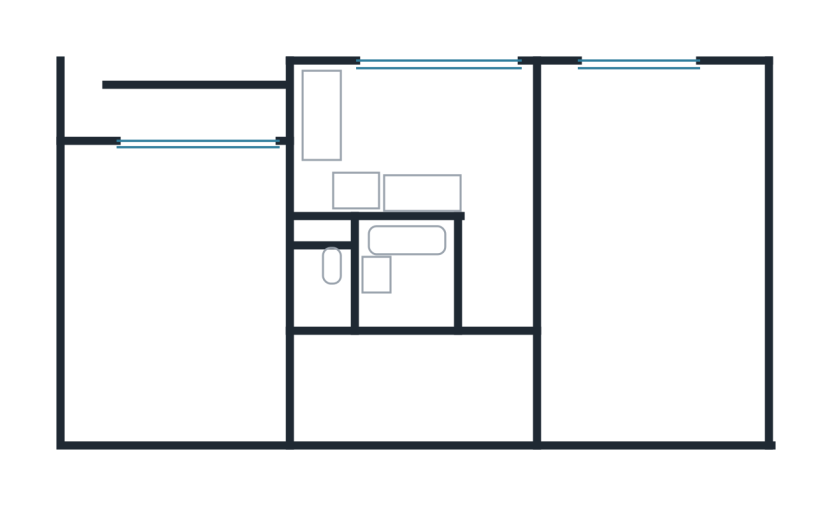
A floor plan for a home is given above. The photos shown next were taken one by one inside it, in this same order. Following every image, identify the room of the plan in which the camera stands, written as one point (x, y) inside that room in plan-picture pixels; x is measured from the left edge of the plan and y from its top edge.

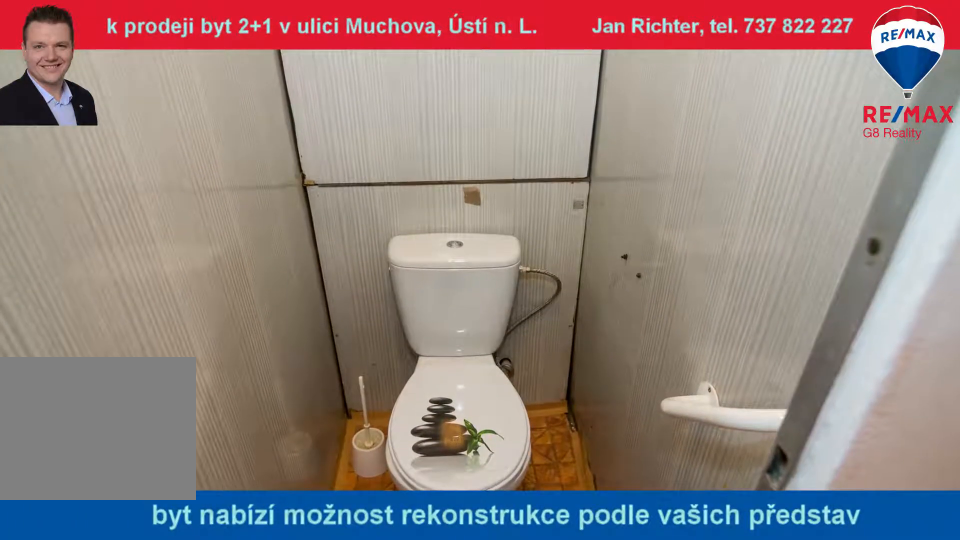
(325, 275)
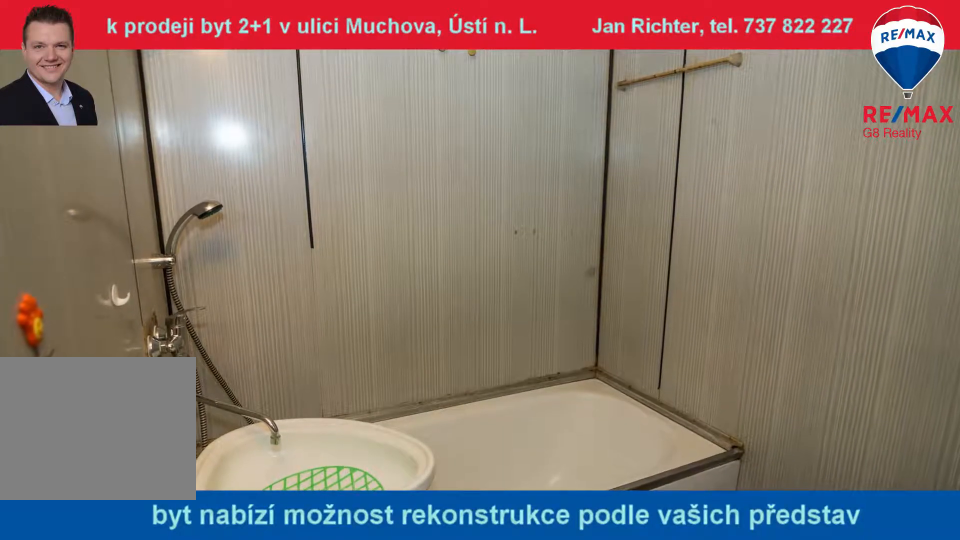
(404, 271)
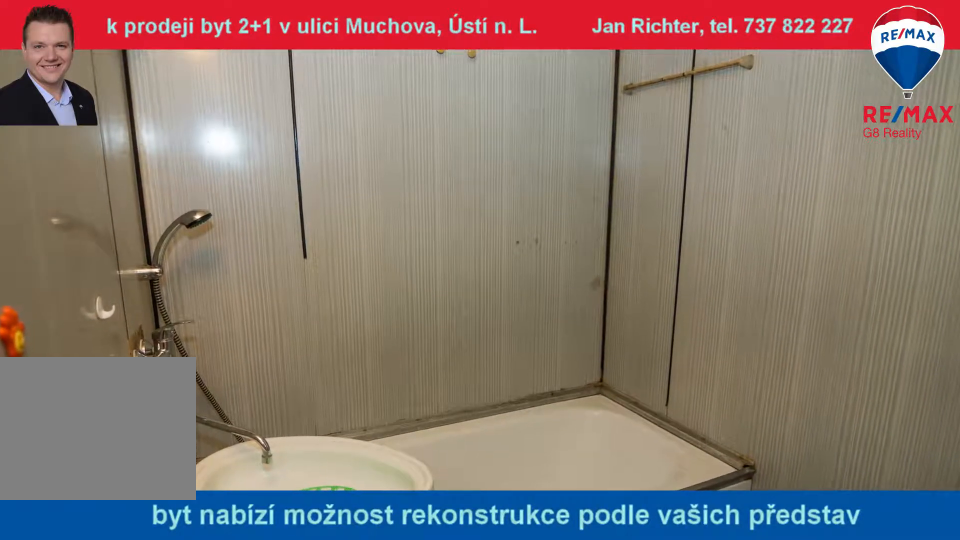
(403, 271)
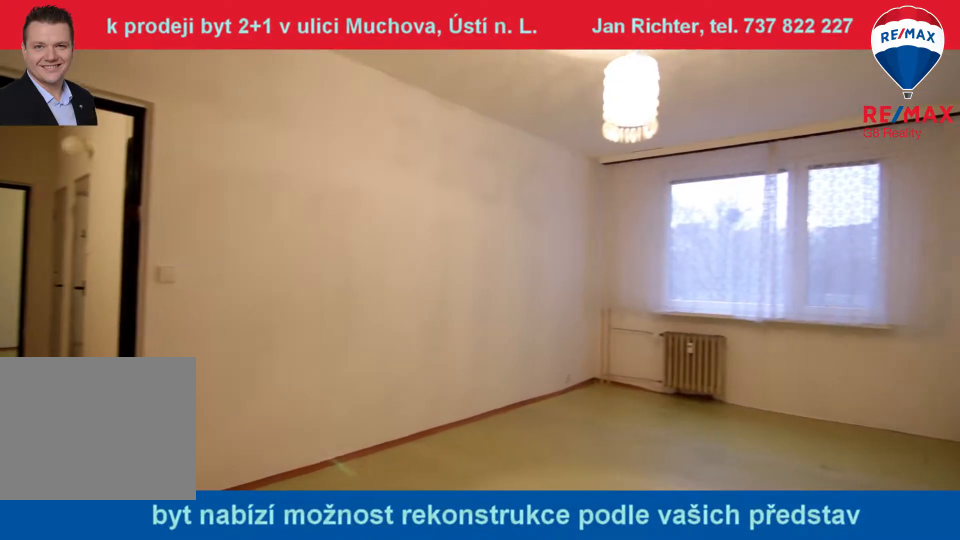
(640, 253)
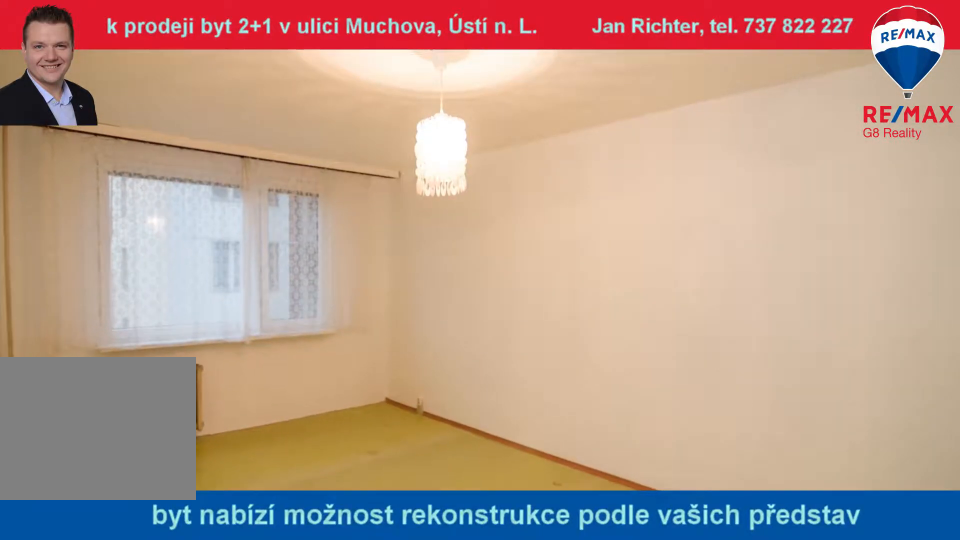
(641, 253)
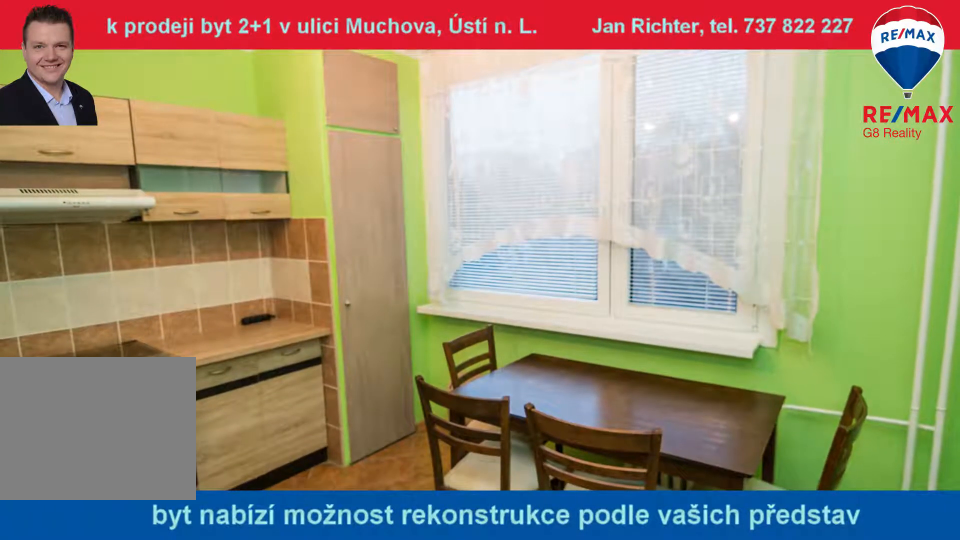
(477, 137)
